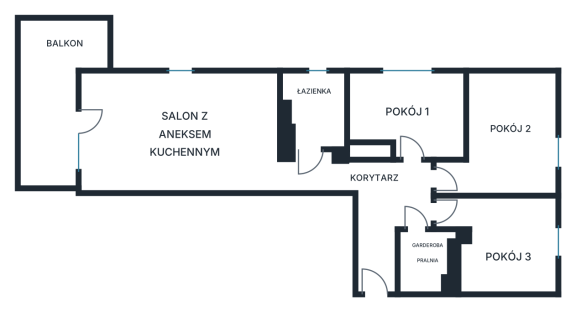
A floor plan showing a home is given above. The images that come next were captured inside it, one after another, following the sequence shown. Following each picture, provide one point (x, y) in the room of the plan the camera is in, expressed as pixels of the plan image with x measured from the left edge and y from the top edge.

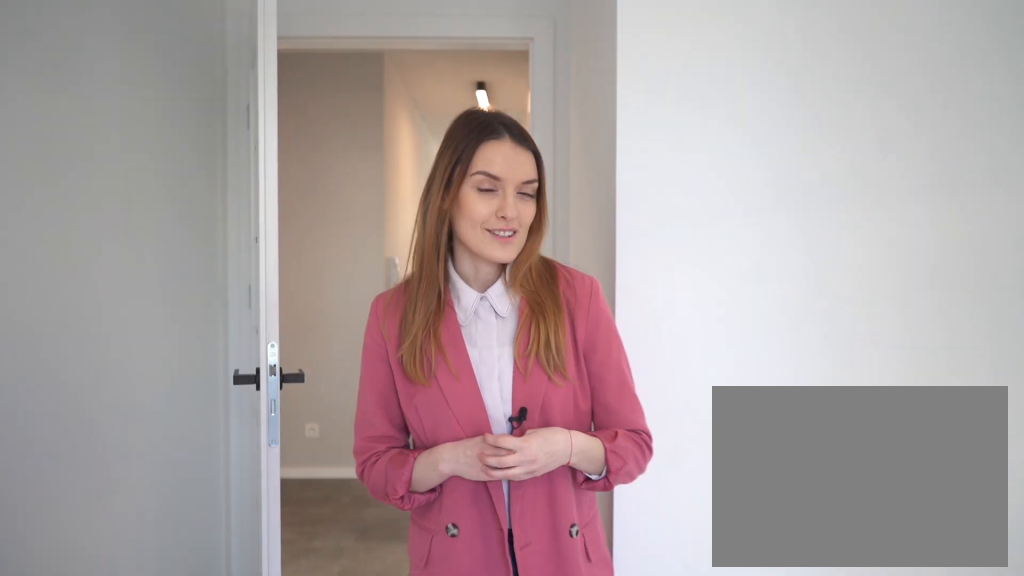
(507, 136)
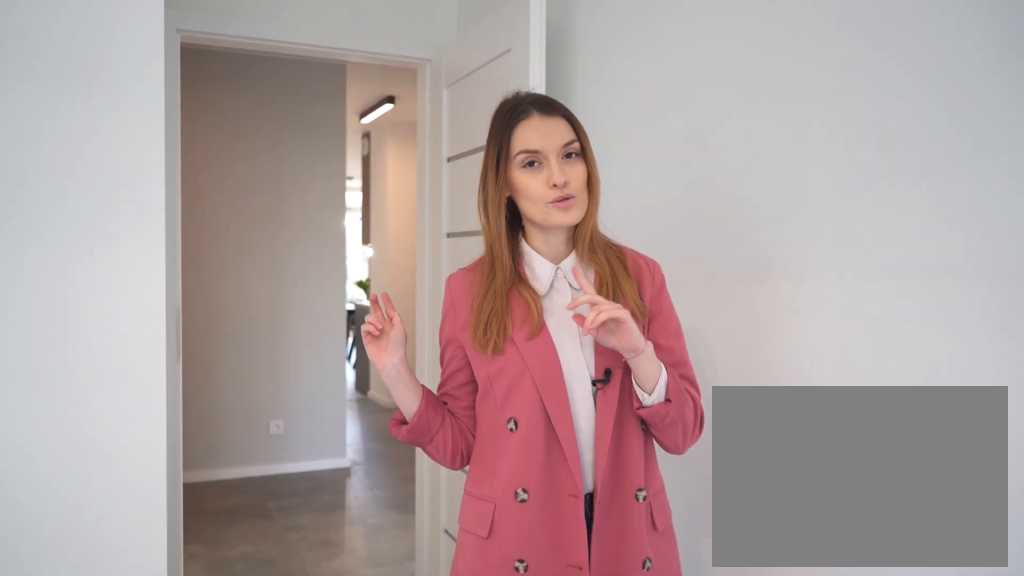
(505, 243)
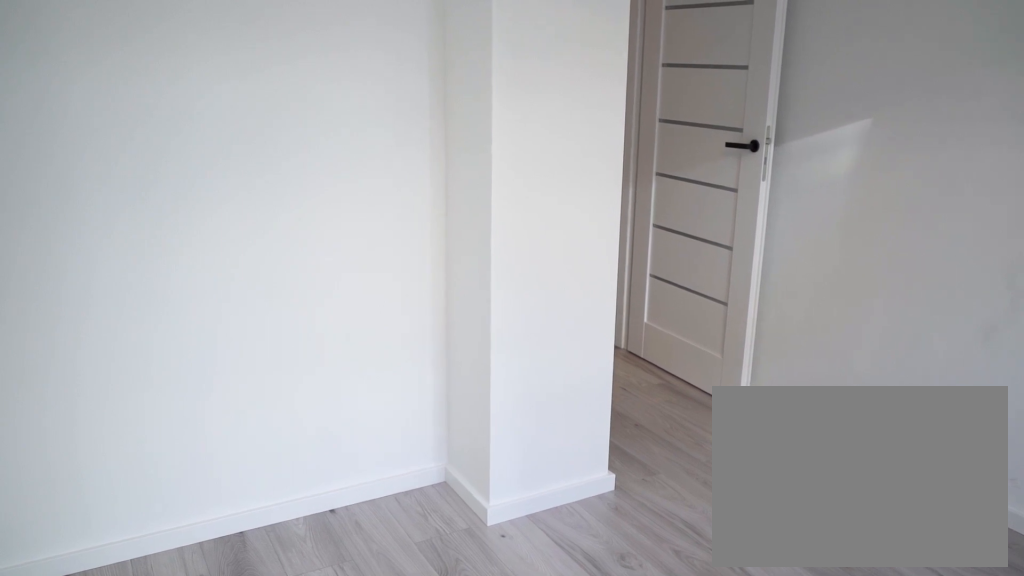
(505, 243)
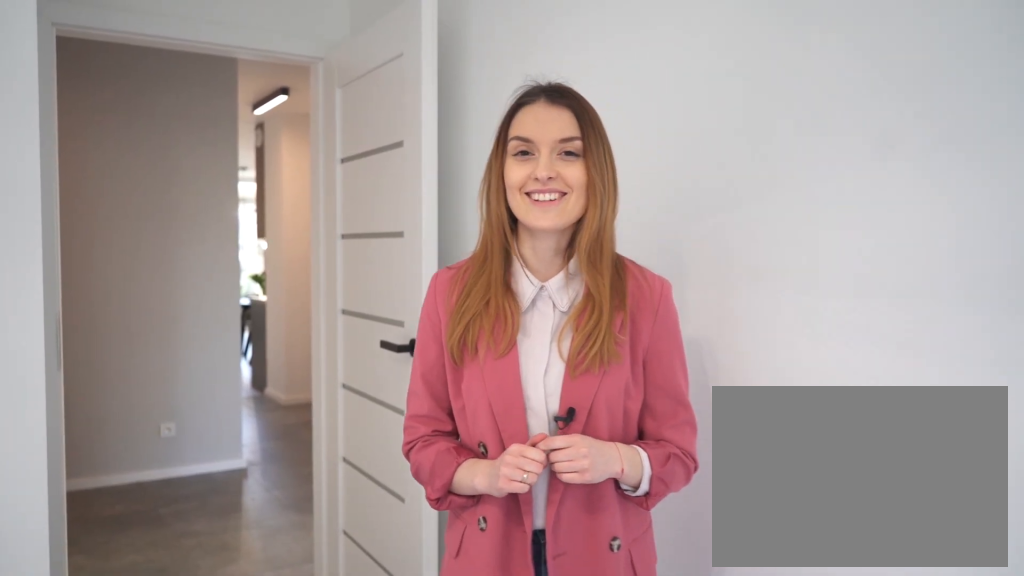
(519, 243)
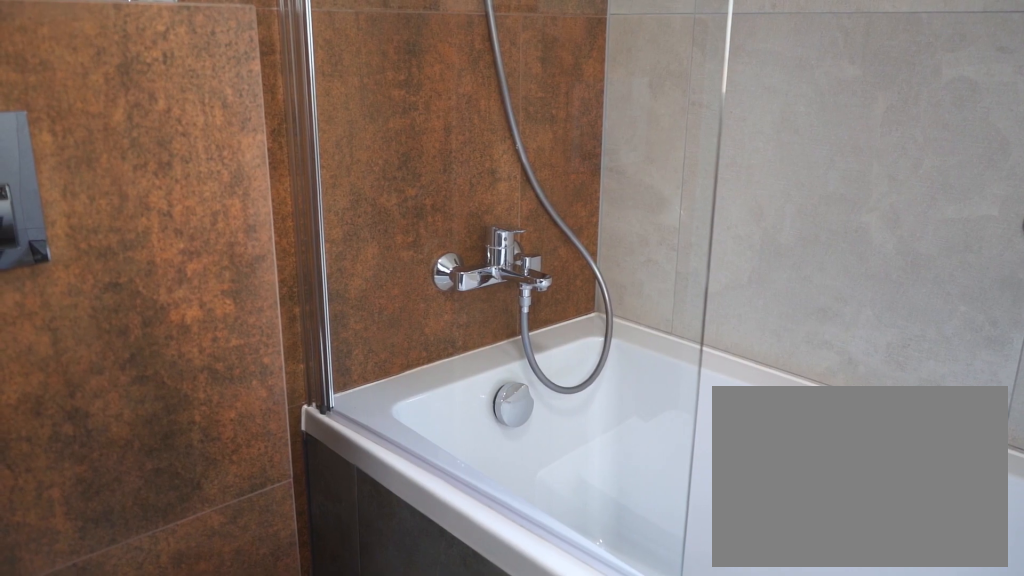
(315, 110)
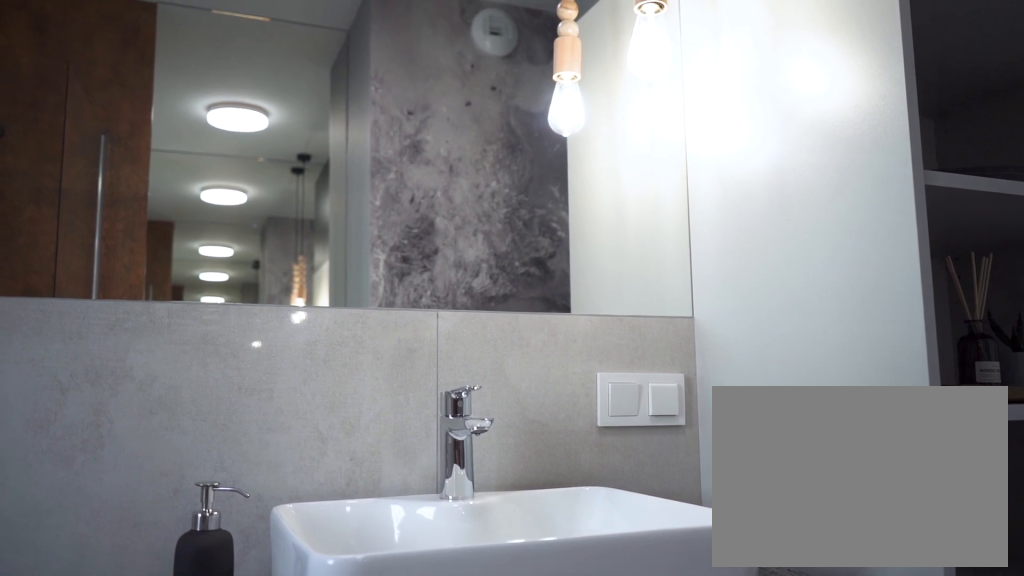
(316, 109)
